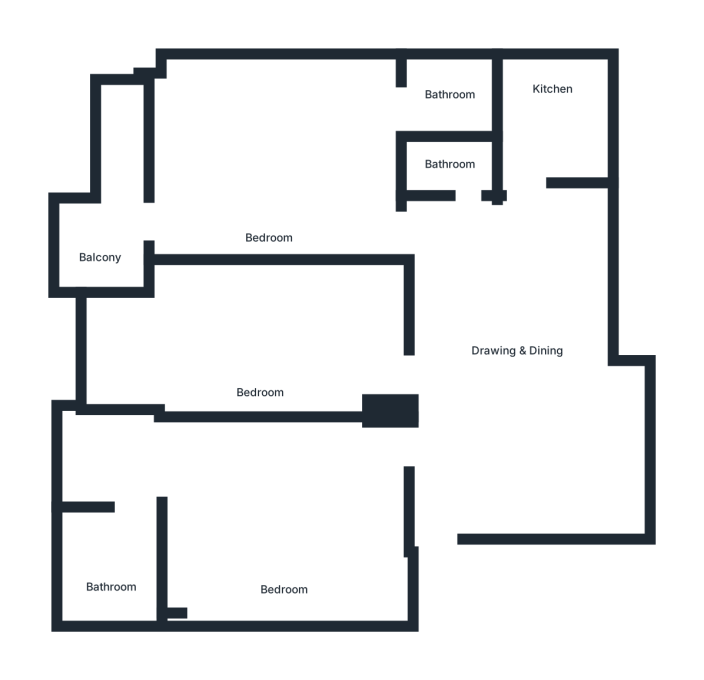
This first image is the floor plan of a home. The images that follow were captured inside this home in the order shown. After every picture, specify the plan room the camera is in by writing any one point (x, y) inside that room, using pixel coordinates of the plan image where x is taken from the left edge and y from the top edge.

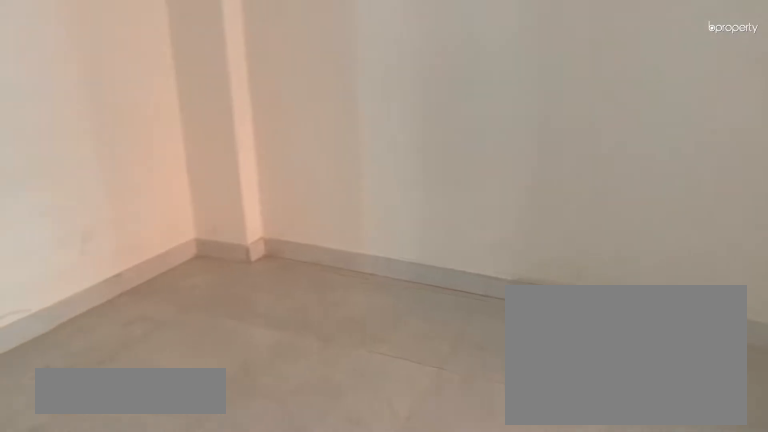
(284, 521)
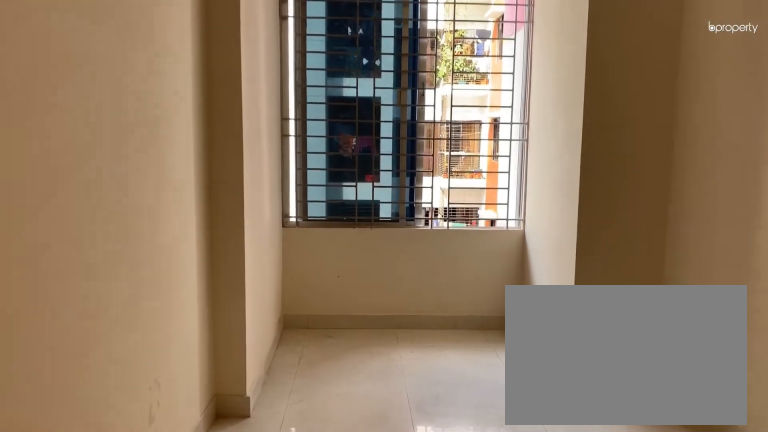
(271, 336)
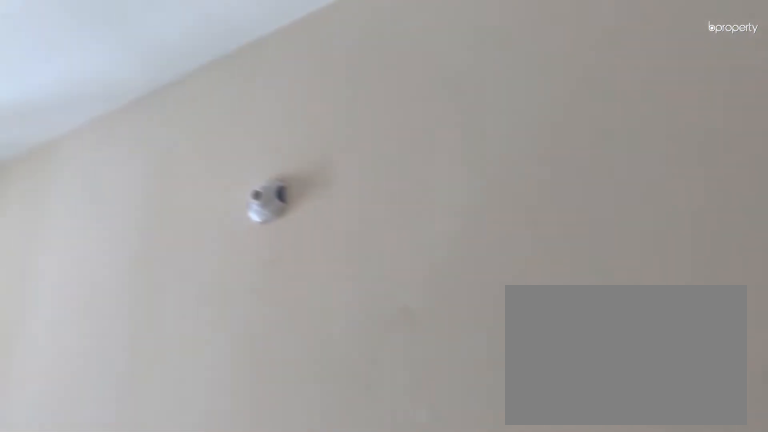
(271, 336)
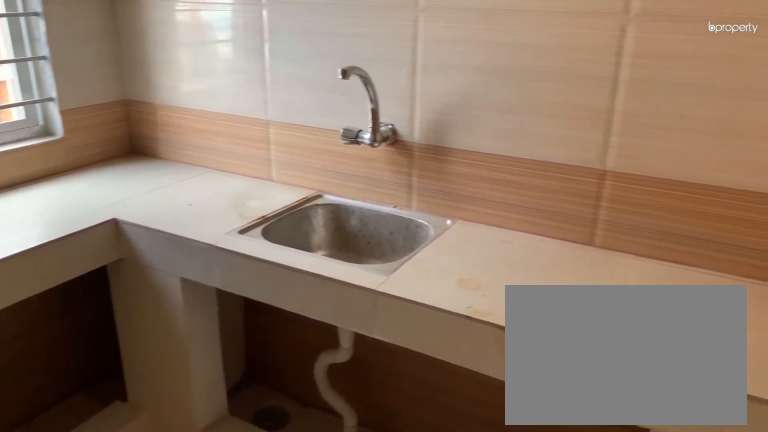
(552, 97)
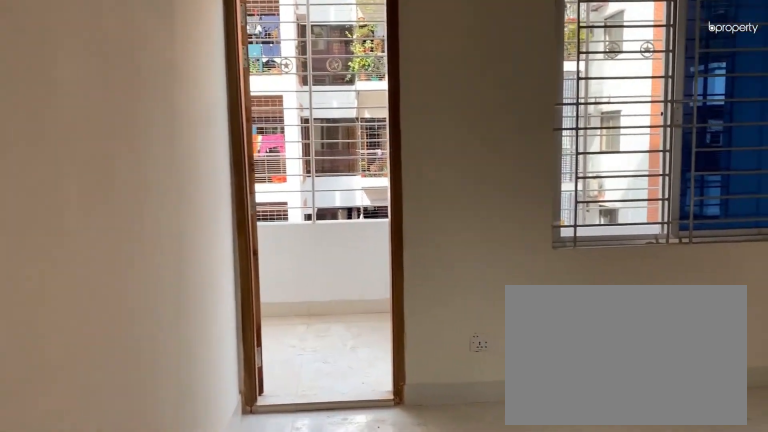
(269, 170)
